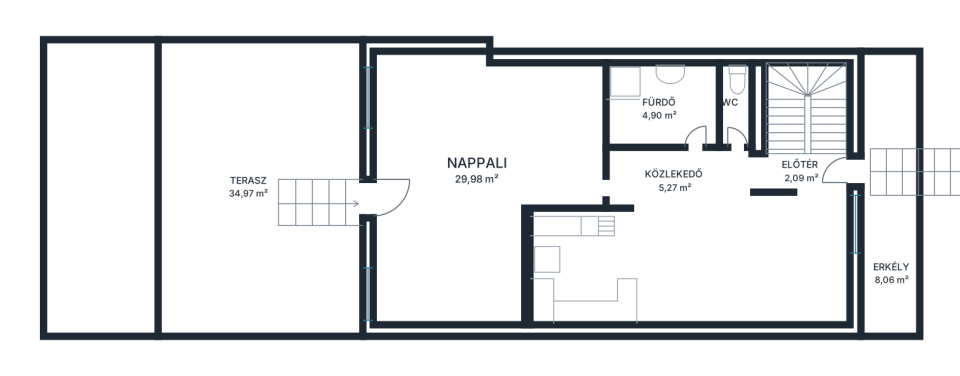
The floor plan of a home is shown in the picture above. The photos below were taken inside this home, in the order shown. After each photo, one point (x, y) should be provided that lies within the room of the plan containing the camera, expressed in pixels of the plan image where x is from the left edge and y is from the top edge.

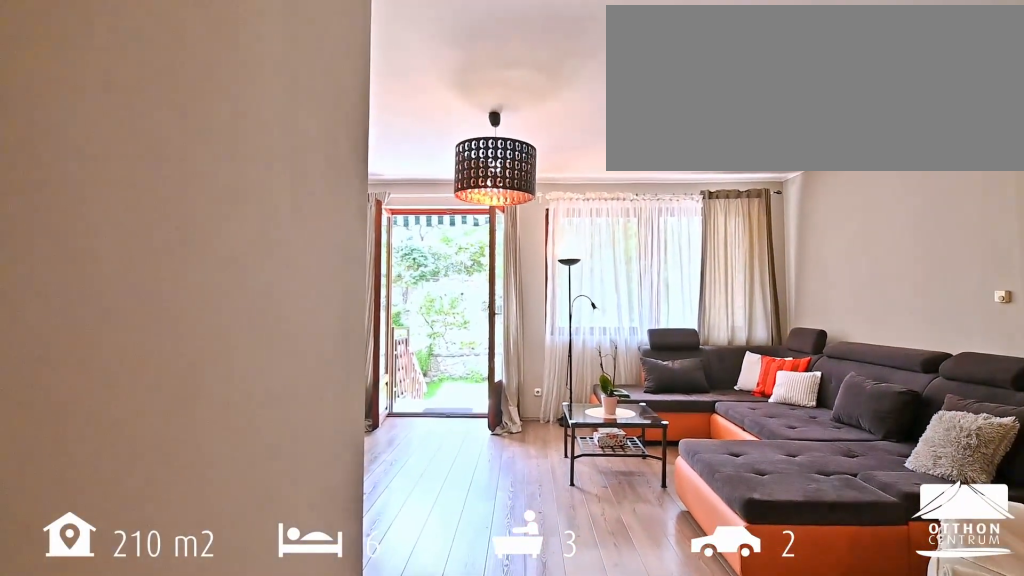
(475, 162)
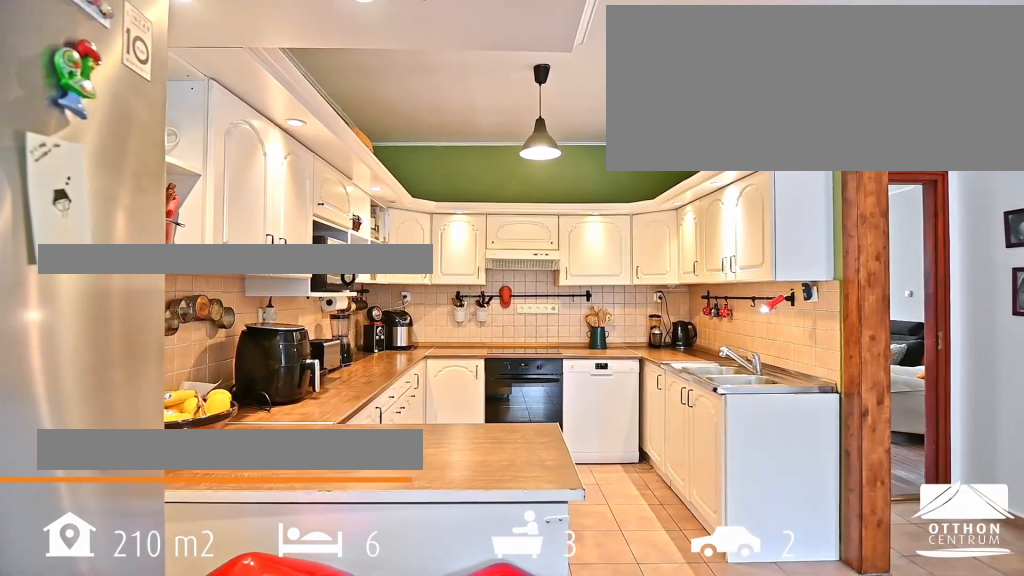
(706, 254)
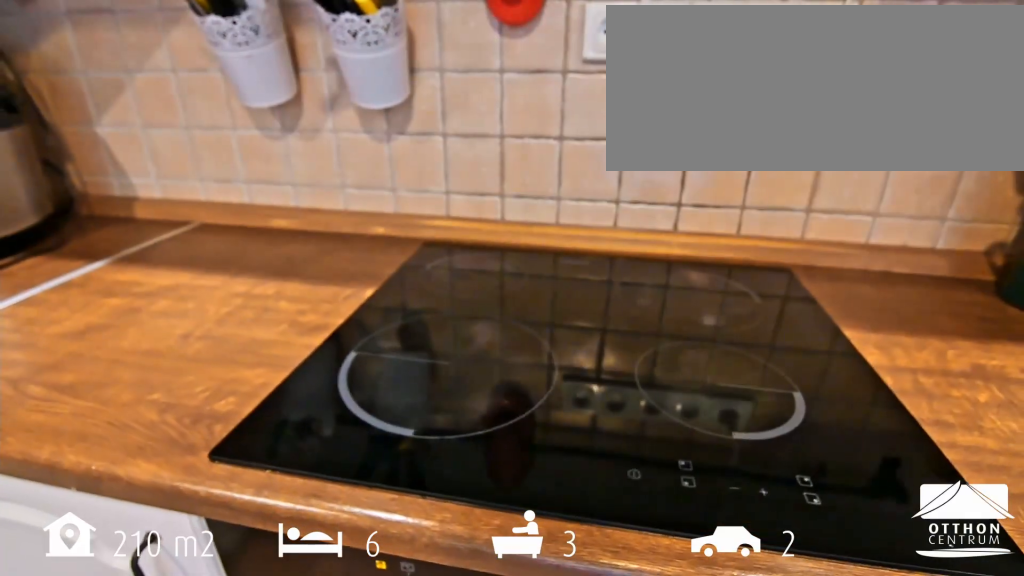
(706, 254)
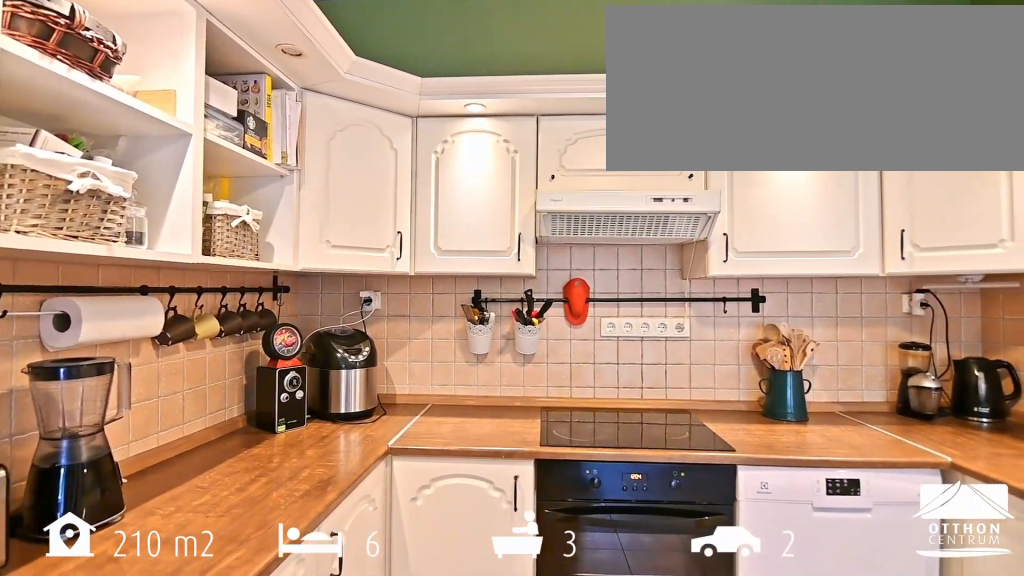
(706, 254)
